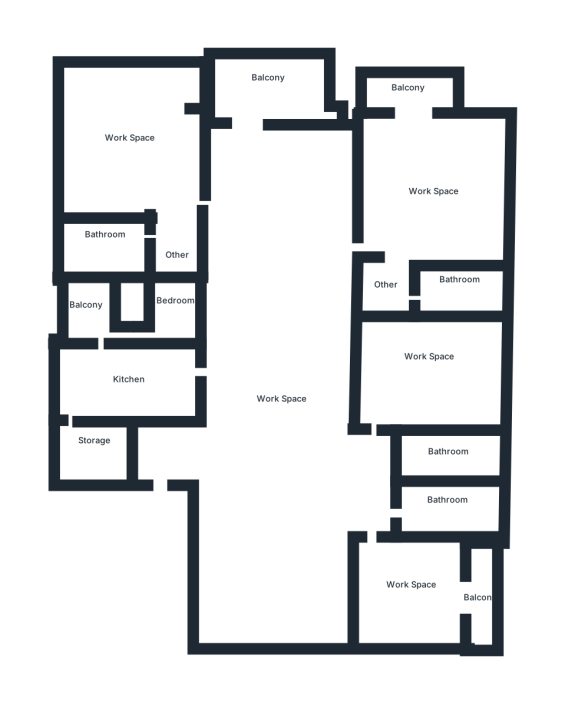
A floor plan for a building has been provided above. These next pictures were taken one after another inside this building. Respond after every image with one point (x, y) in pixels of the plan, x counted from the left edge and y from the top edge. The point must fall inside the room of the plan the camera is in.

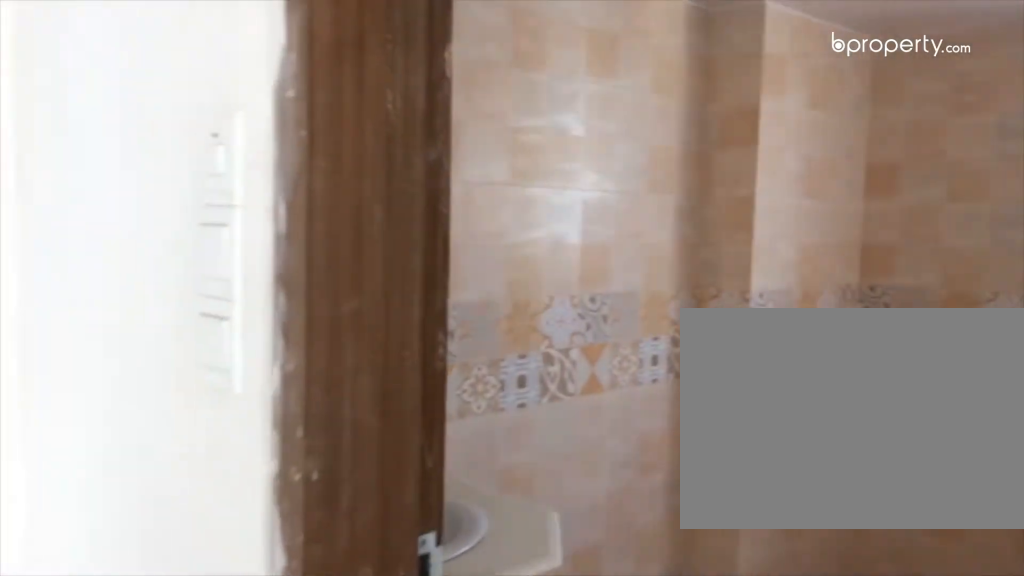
(90, 237)
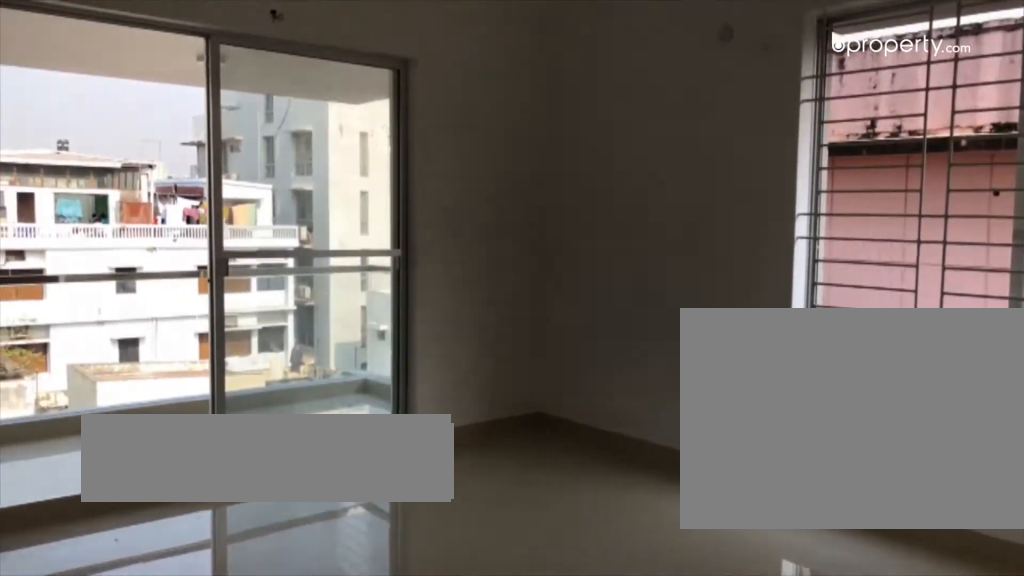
(432, 186)
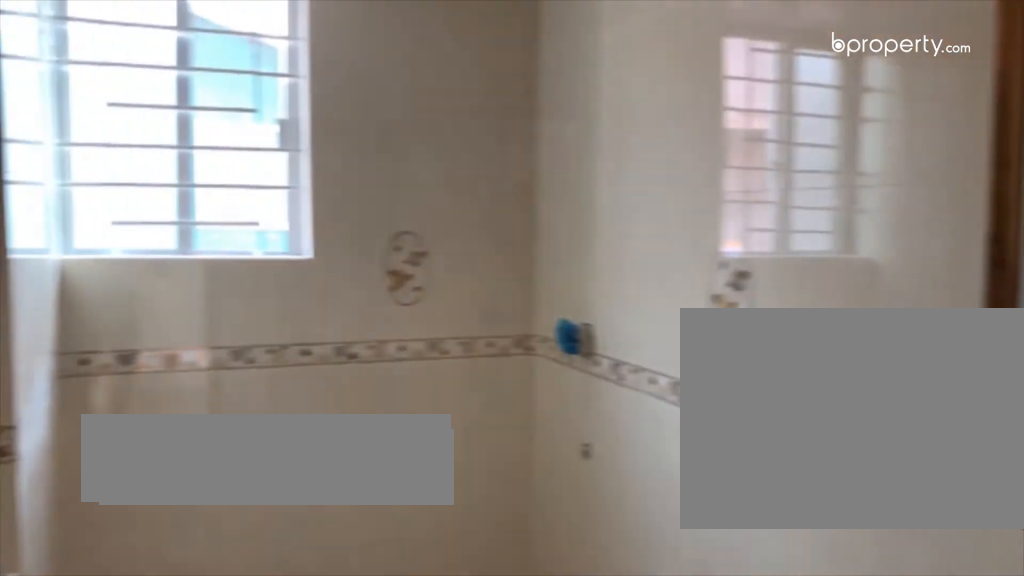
(465, 283)
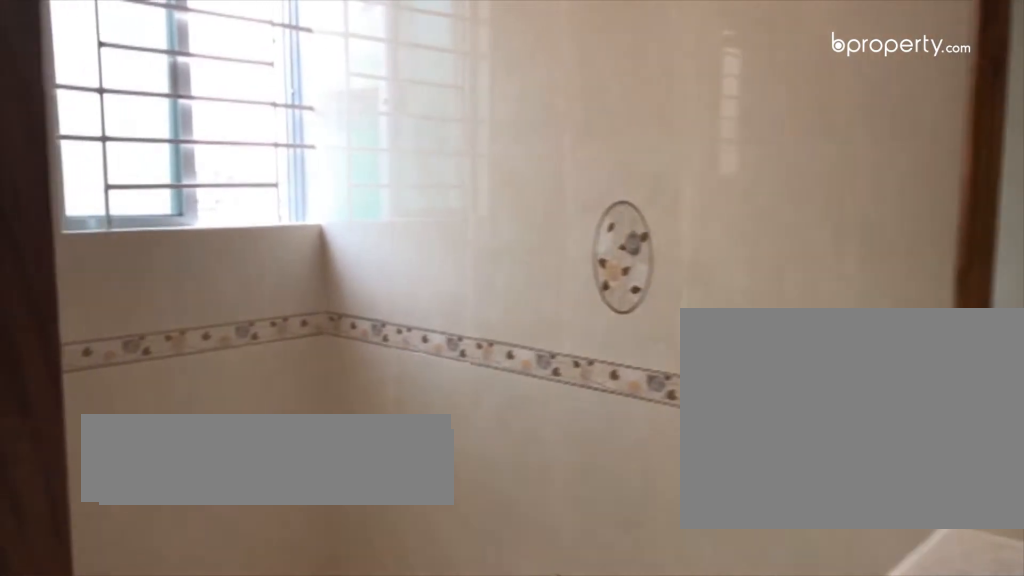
(454, 448)
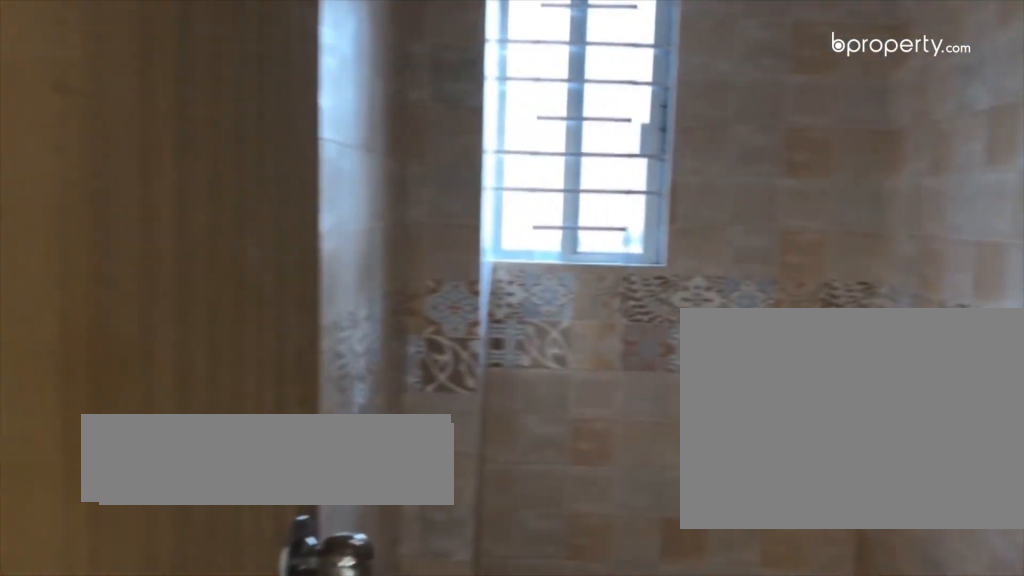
(449, 515)
